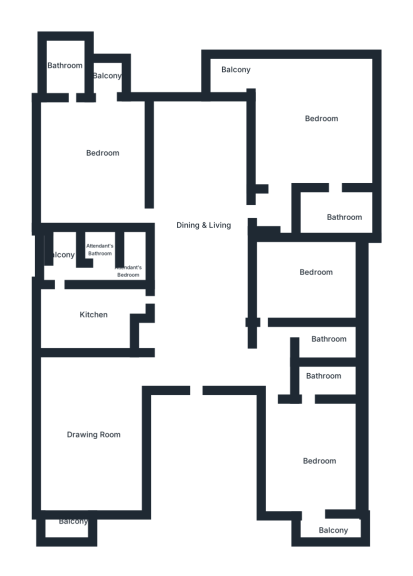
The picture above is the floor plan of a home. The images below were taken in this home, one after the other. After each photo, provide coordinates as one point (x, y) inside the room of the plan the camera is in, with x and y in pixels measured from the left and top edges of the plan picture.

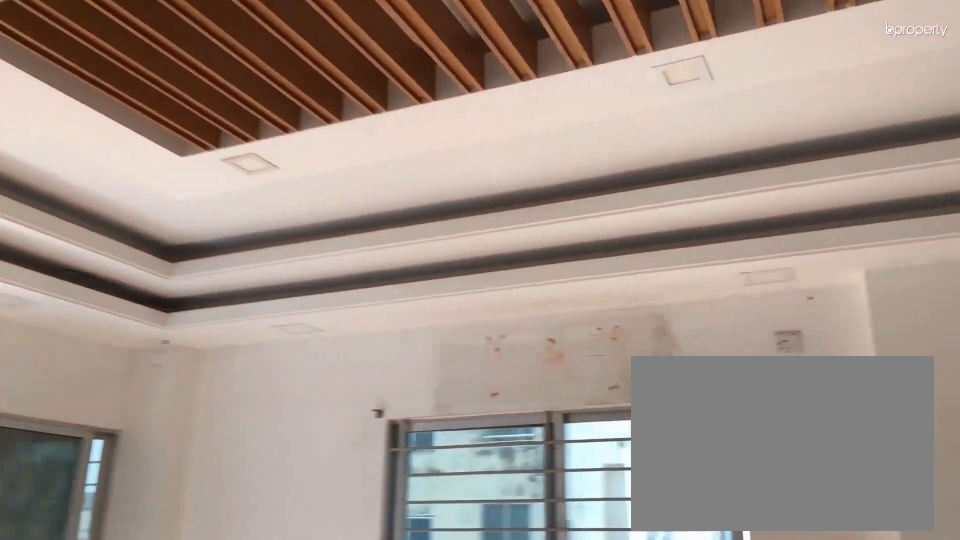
(93, 435)
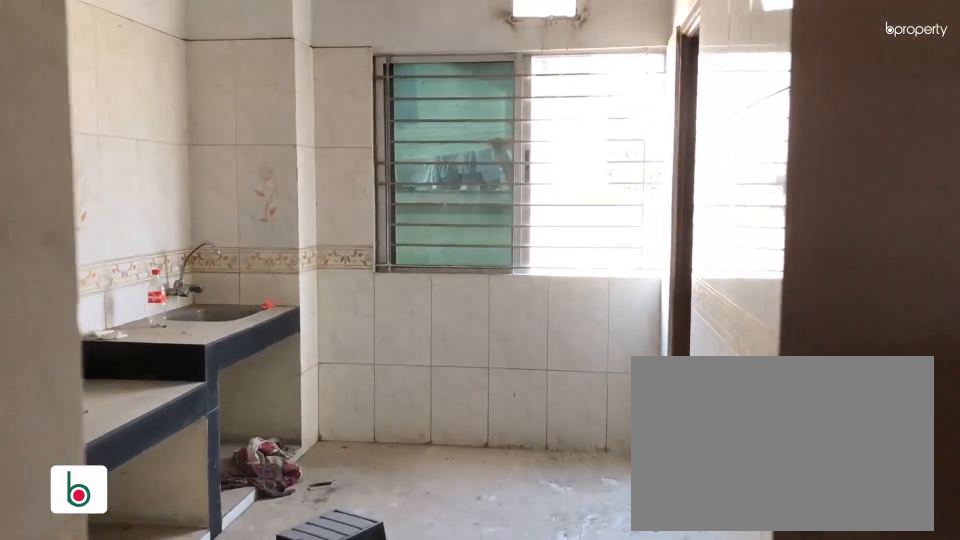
(94, 311)
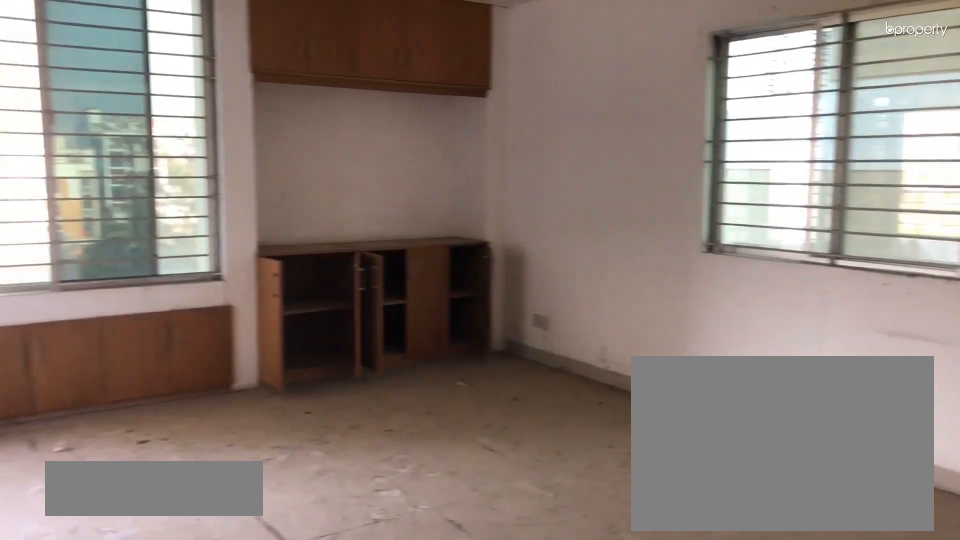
(328, 133)
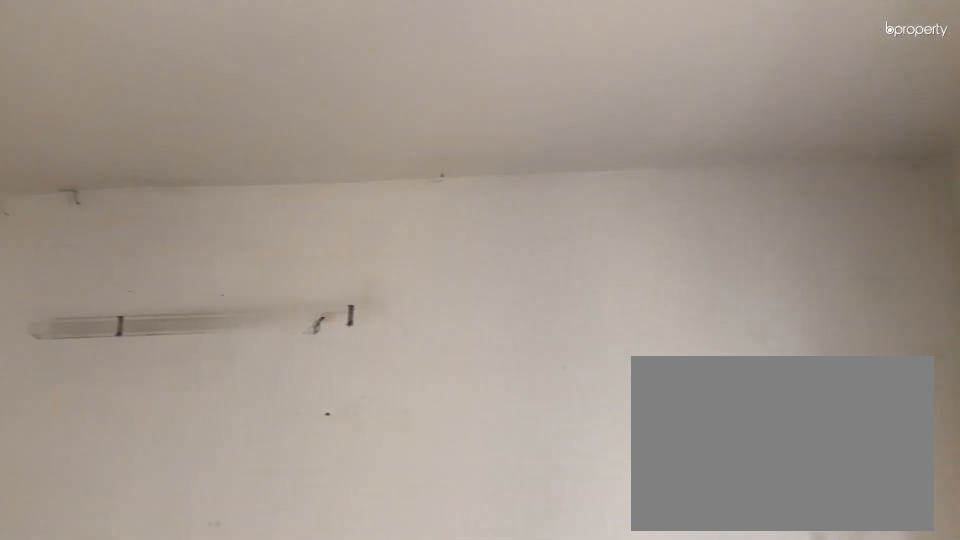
(306, 311)
